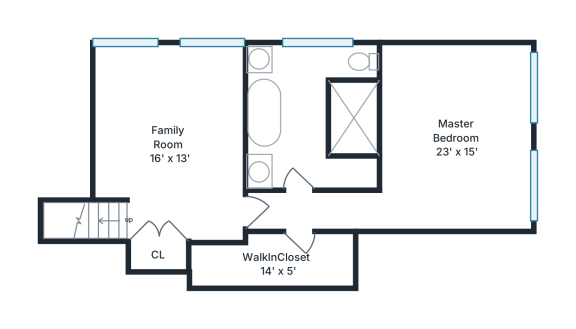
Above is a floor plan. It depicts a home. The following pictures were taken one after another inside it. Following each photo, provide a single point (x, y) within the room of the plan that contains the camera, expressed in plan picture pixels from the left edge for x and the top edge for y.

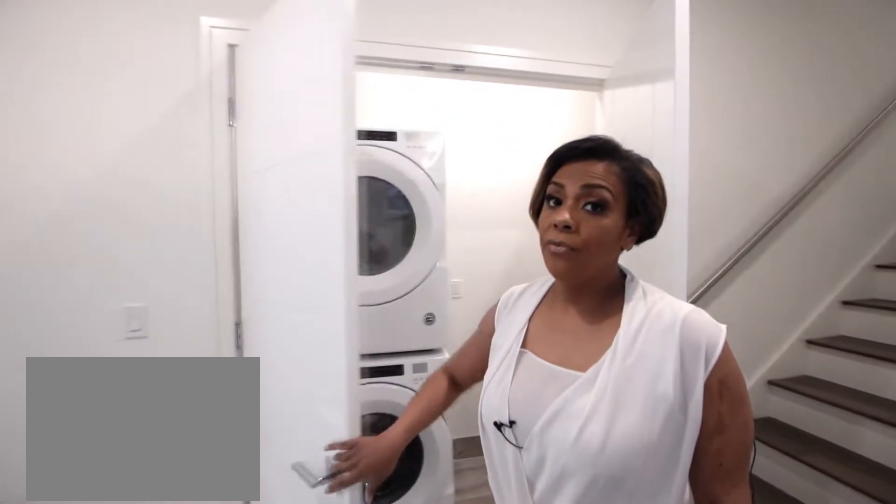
(170, 139)
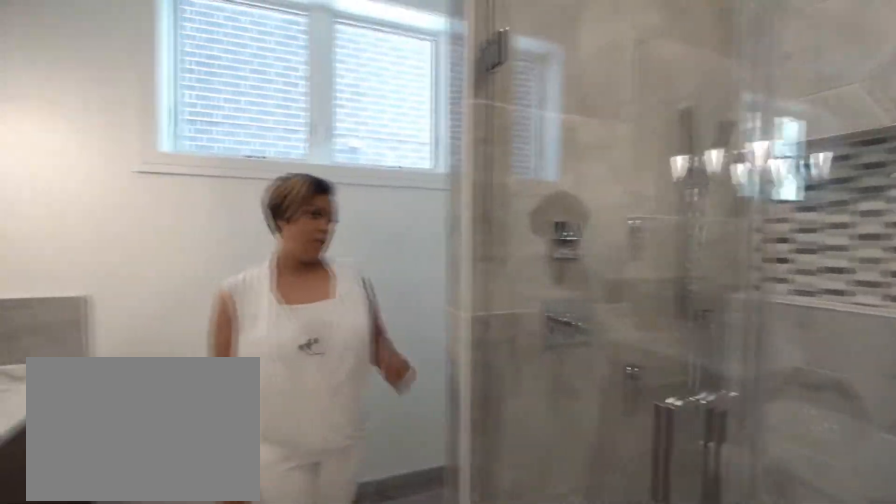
(313, 118)
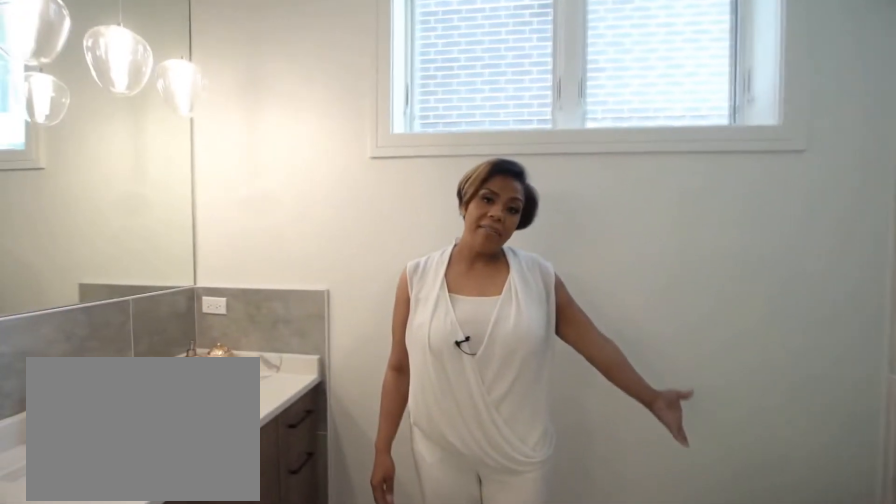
(313, 118)
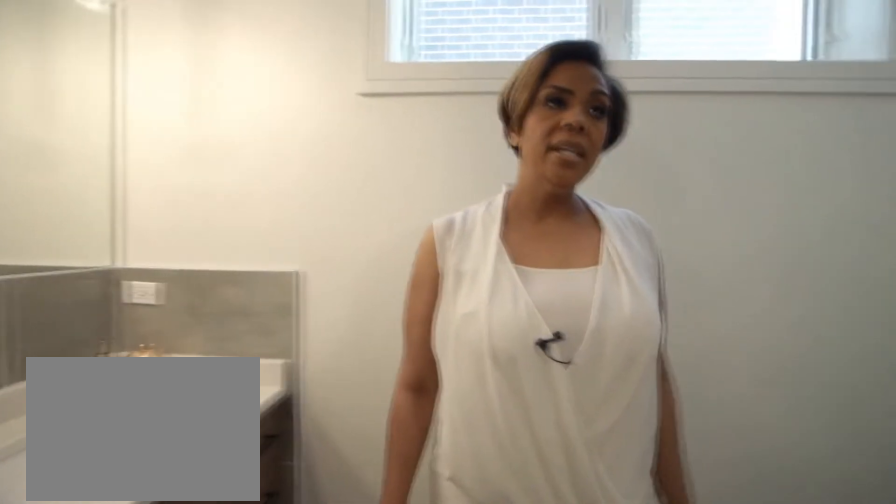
(313, 118)
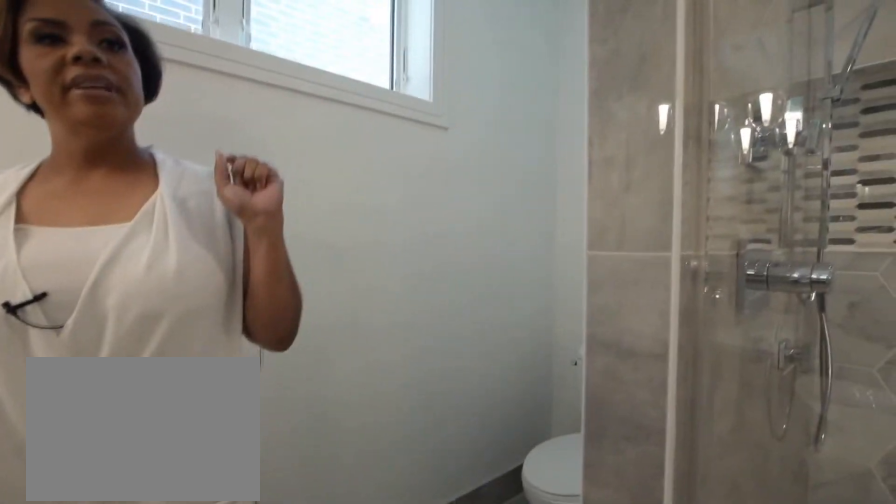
(313, 118)
